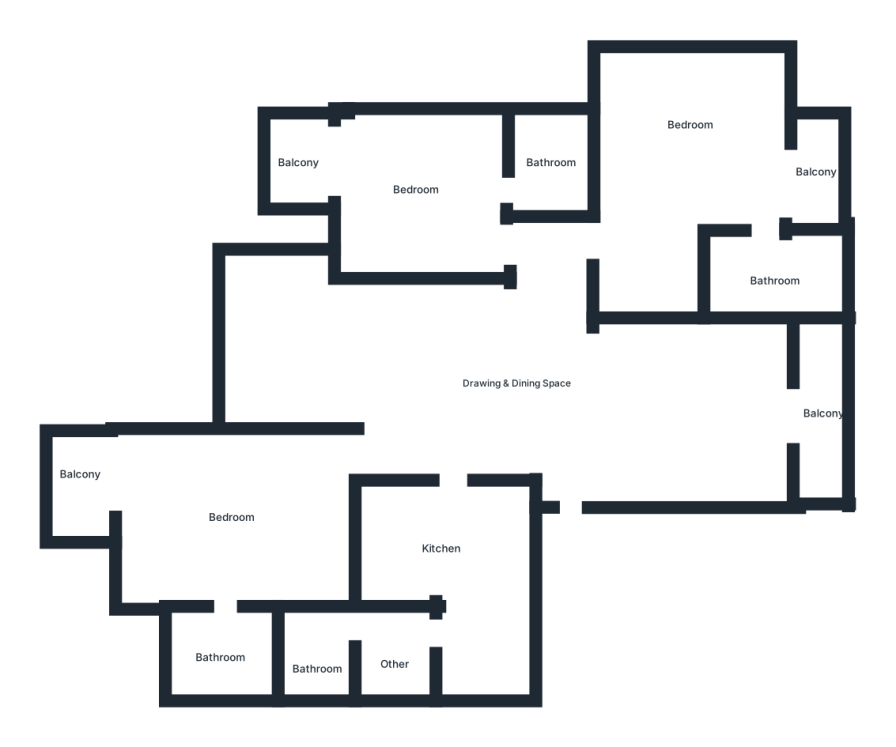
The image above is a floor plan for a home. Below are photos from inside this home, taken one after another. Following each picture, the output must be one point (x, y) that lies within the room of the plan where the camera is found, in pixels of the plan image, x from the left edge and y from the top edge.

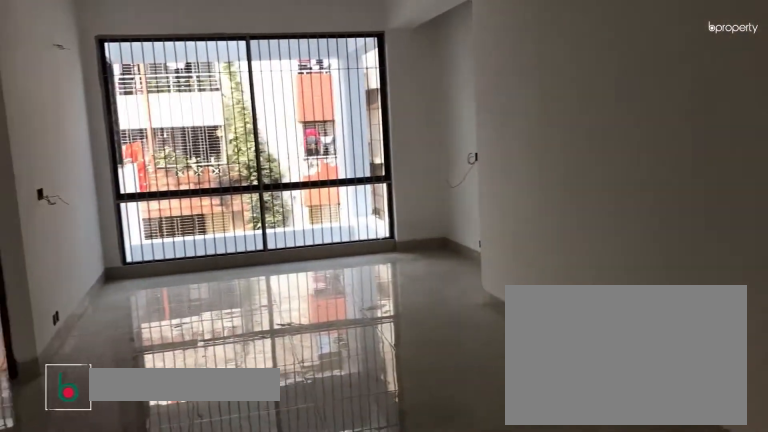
(478, 388)
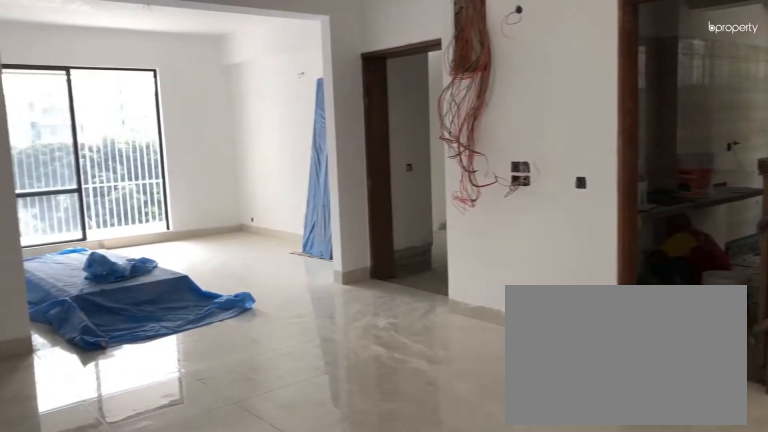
(478, 388)
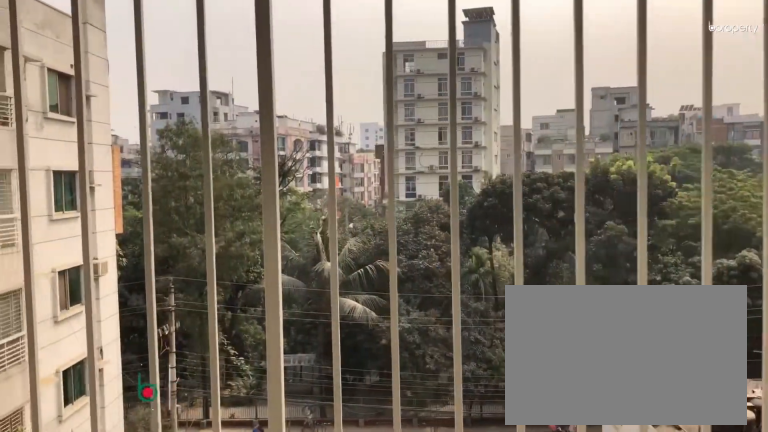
(818, 418)
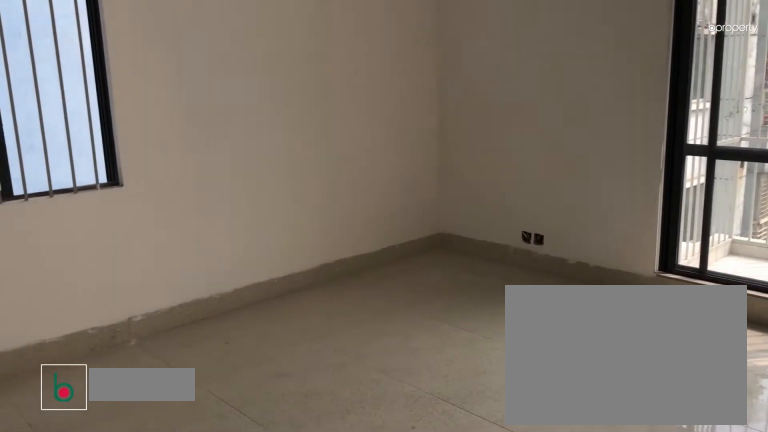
(677, 125)
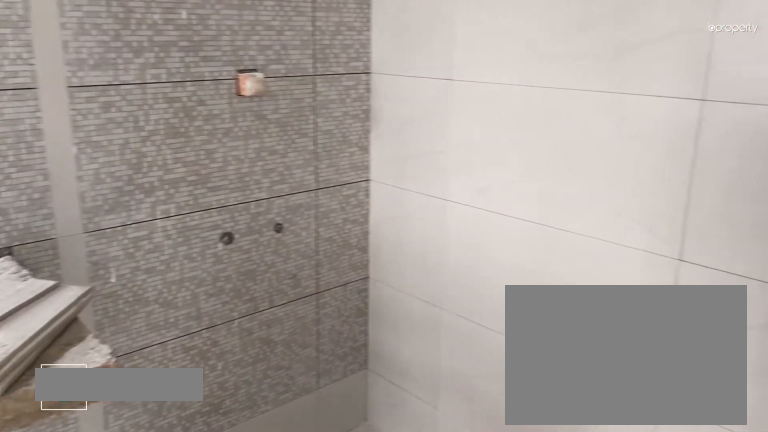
(767, 274)
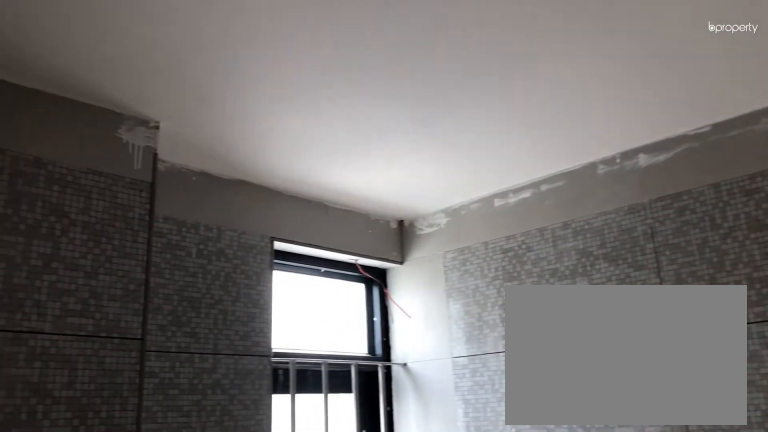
(768, 275)
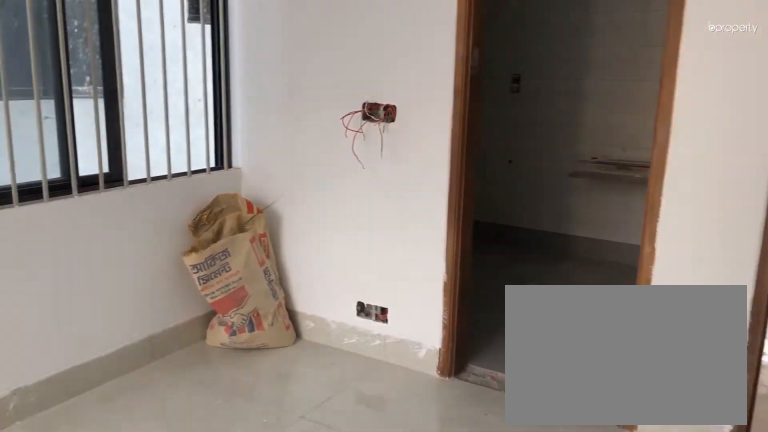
(413, 204)
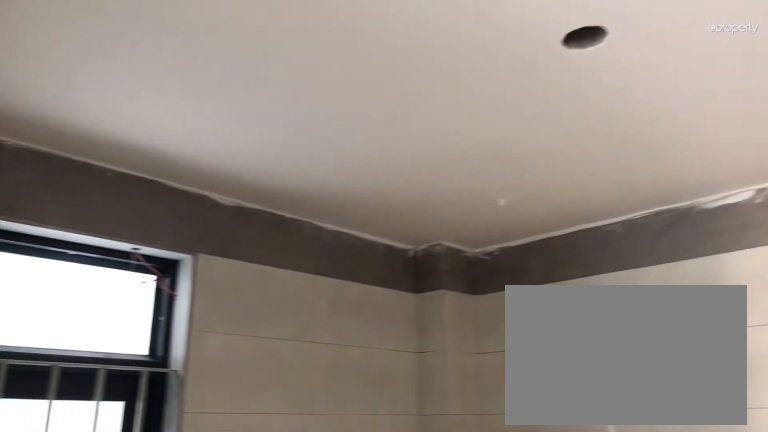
(558, 163)
